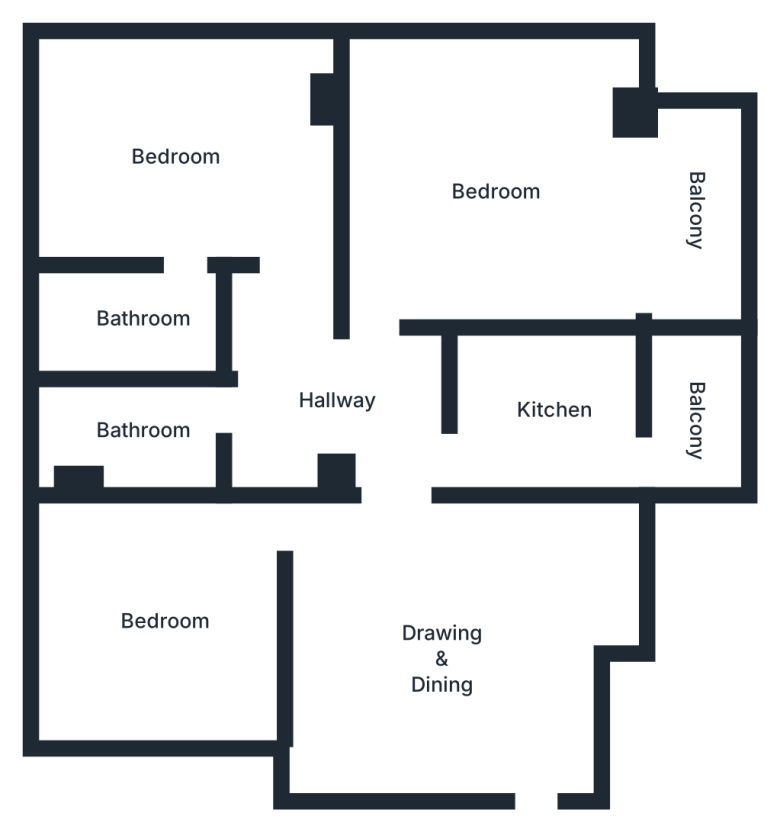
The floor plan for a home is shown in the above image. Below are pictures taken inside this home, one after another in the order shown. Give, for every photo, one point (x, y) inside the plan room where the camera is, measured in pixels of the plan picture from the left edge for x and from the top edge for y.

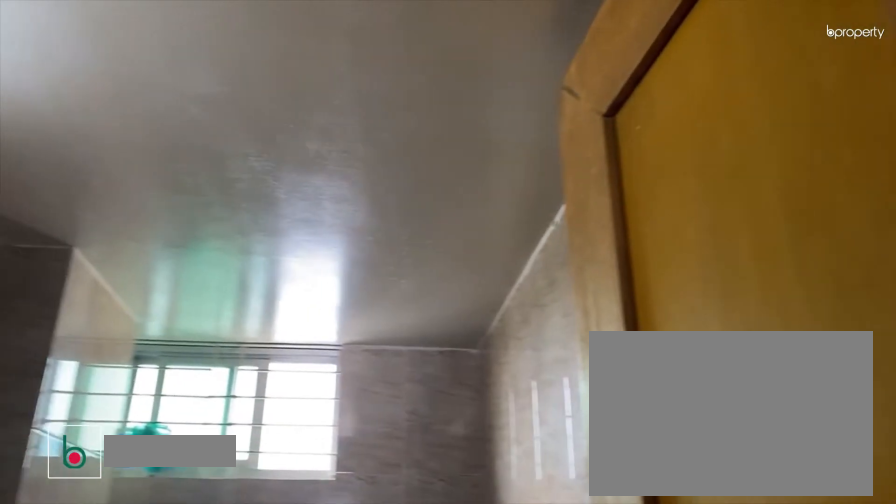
(139, 433)
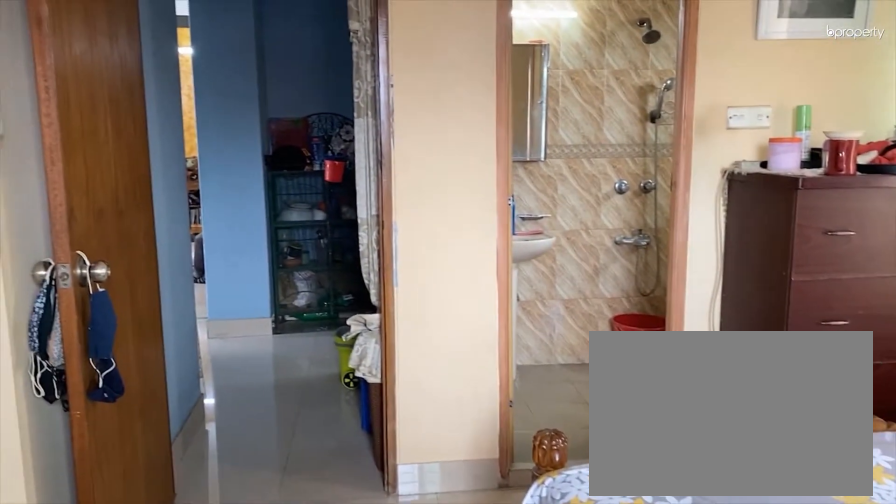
(178, 153)
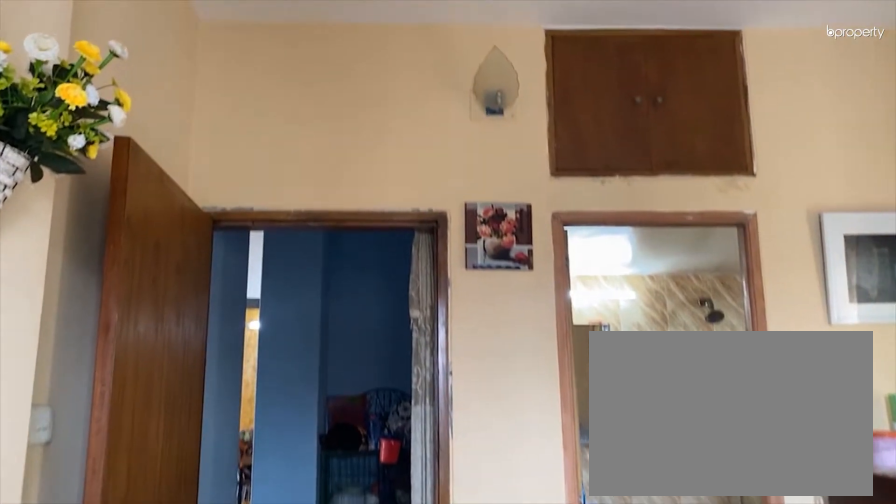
(178, 153)
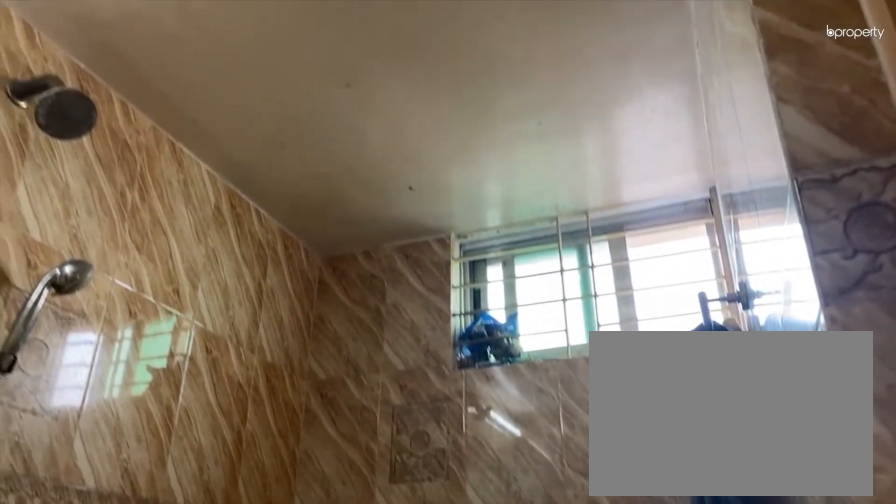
(143, 325)
